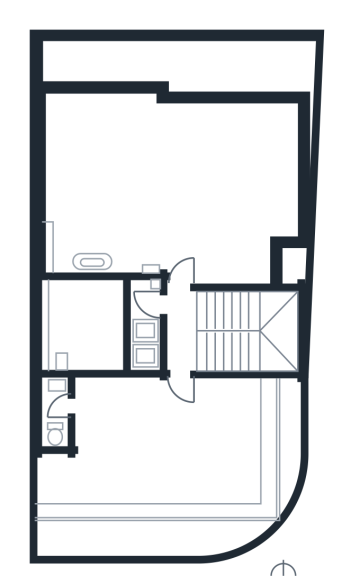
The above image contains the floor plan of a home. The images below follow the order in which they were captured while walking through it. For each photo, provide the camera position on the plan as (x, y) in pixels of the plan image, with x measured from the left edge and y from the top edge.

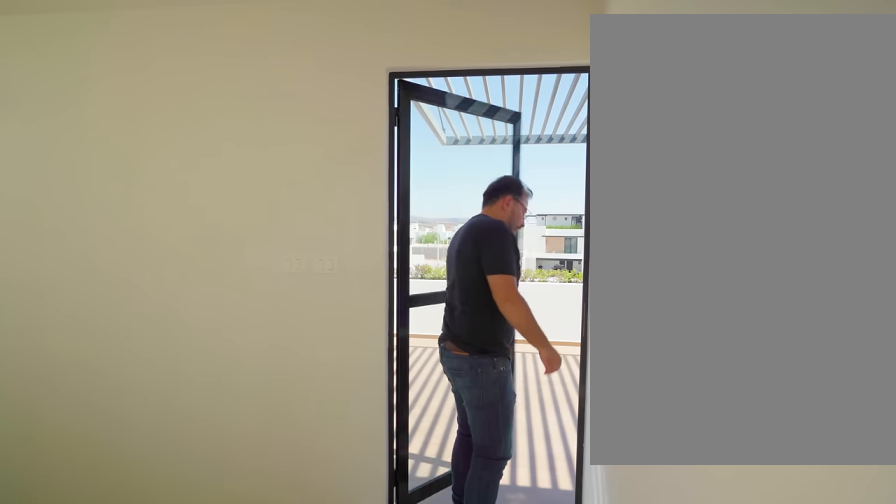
(183, 304)
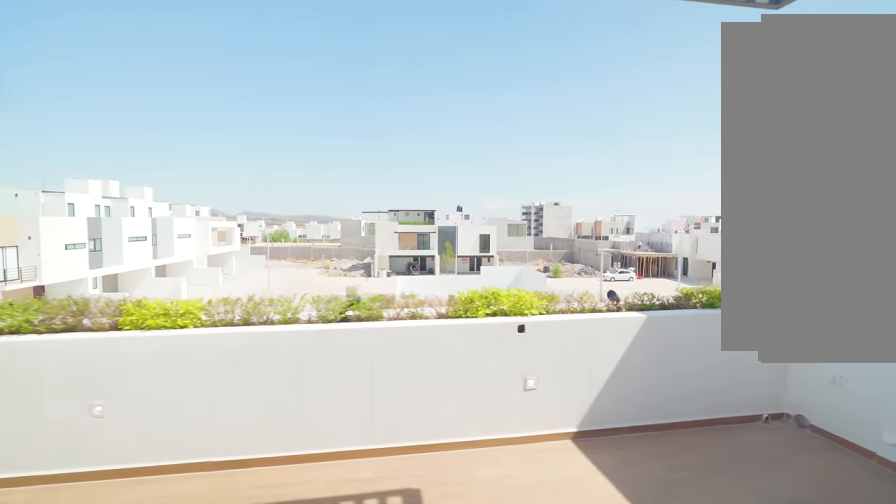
(183, 427)
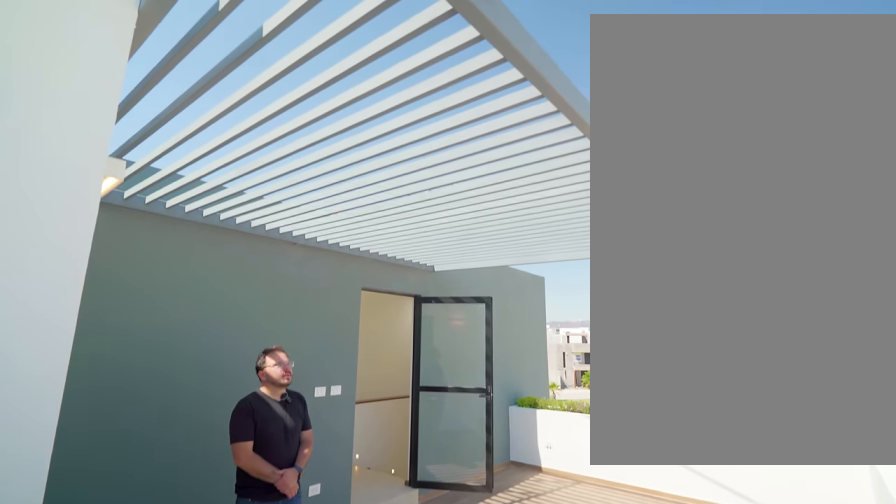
(56, 502)
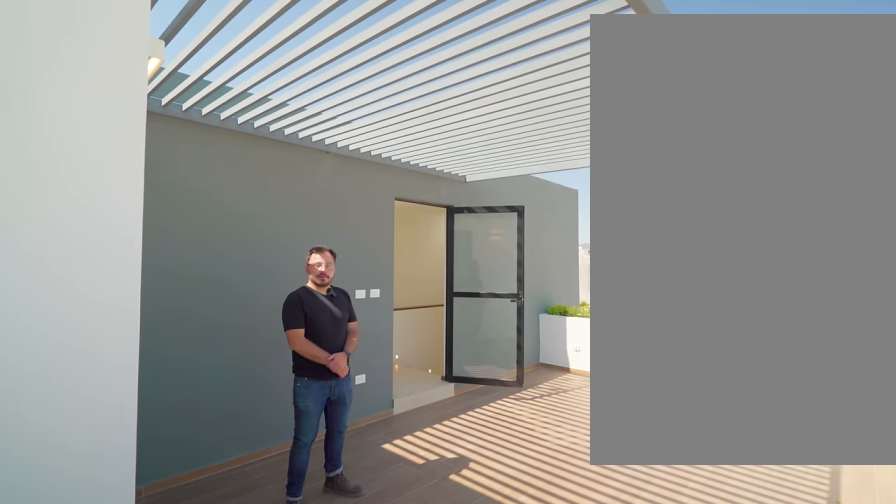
(56, 501)
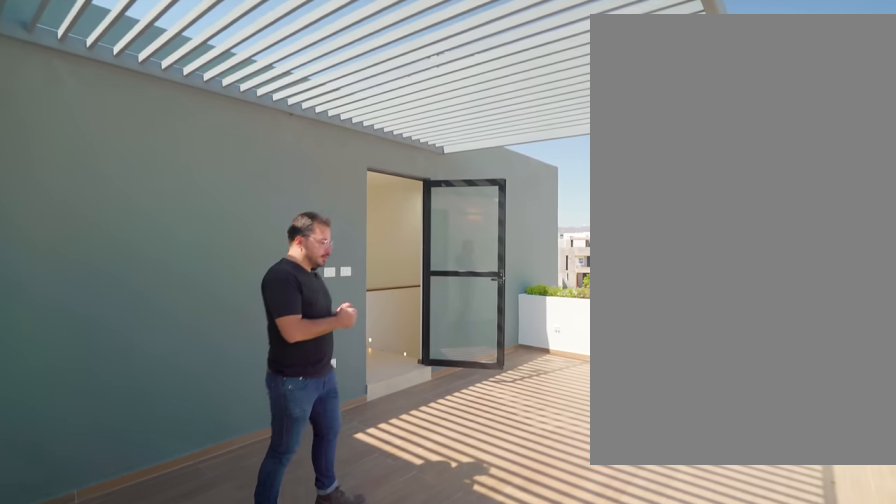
(56, 500)
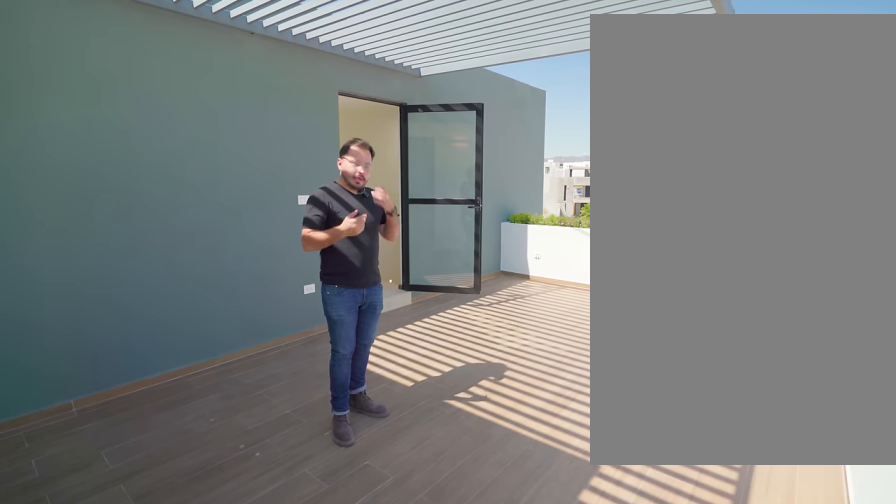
(56, 502)
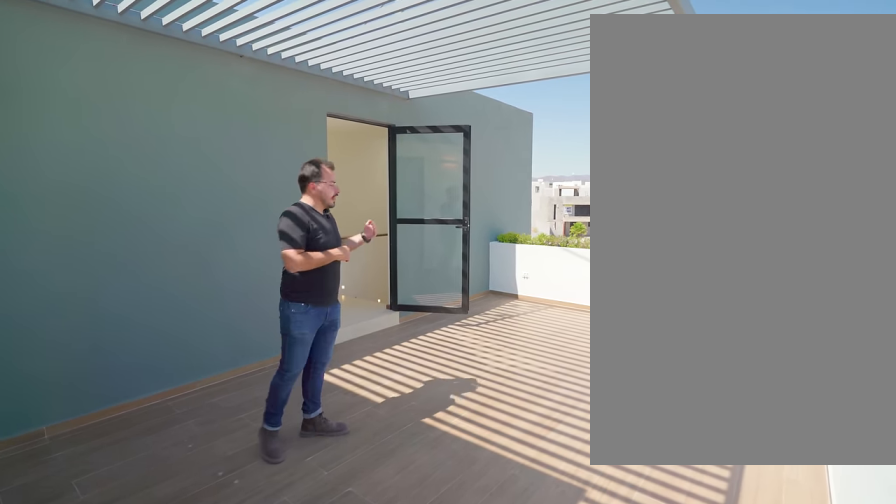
(56, 501)
